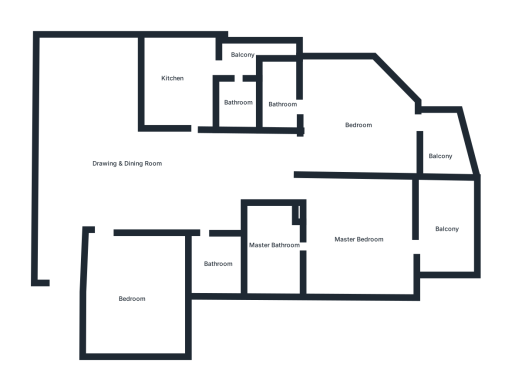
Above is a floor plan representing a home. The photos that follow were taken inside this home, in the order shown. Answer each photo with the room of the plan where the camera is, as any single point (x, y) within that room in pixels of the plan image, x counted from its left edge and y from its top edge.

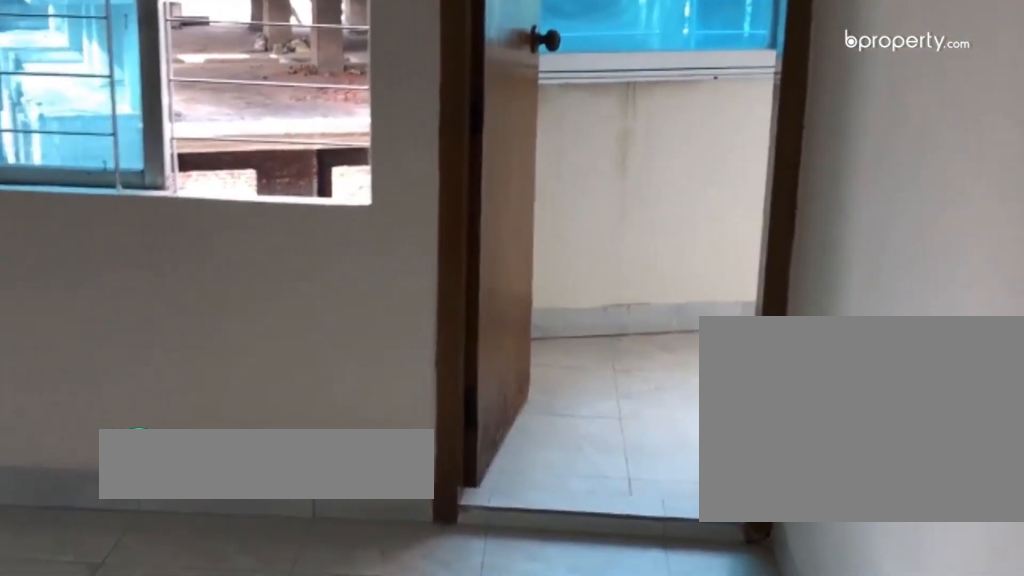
(354, 113)
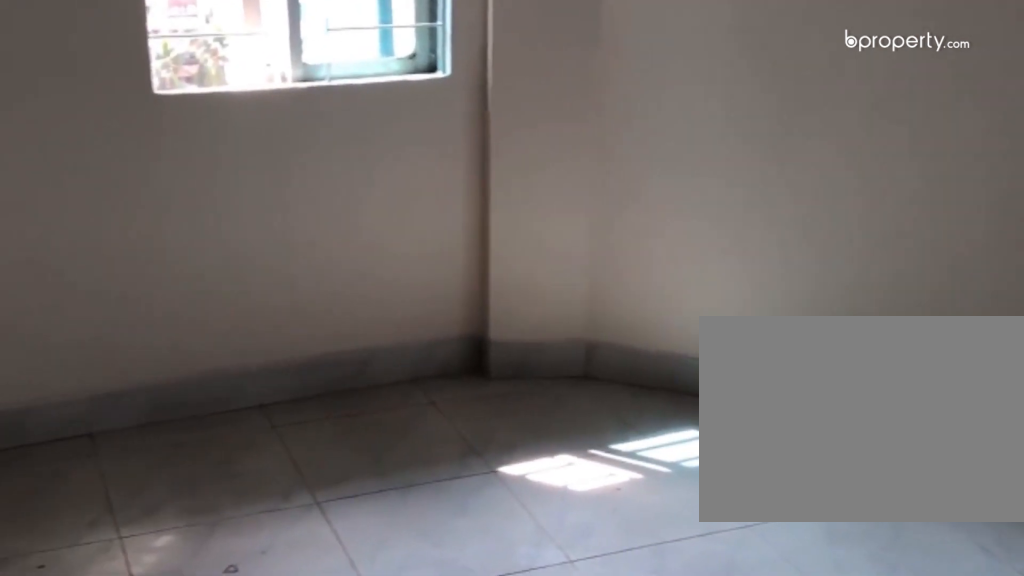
(354, 113)
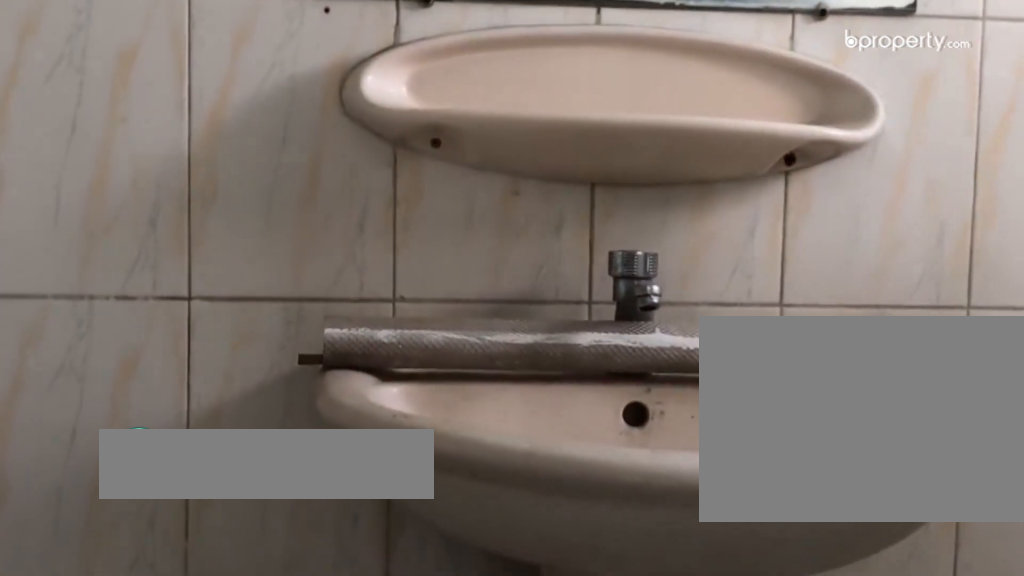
(281, 100)
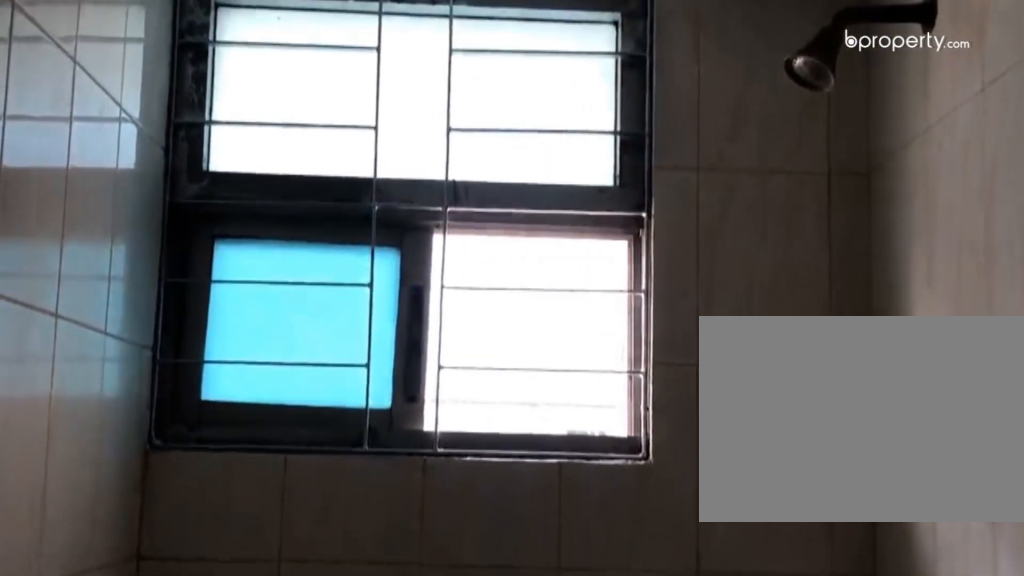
(281, 100)
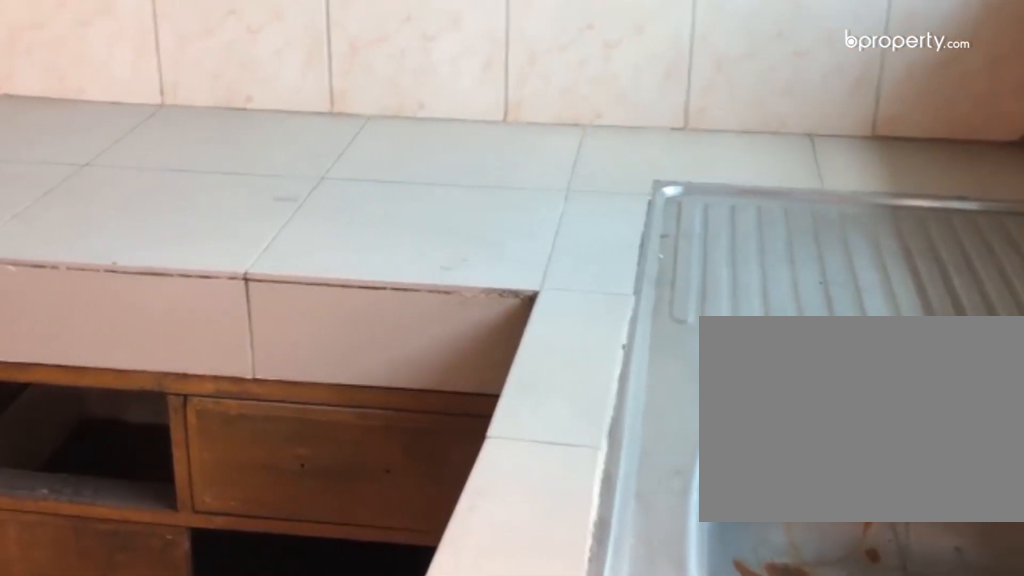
(185, 81)
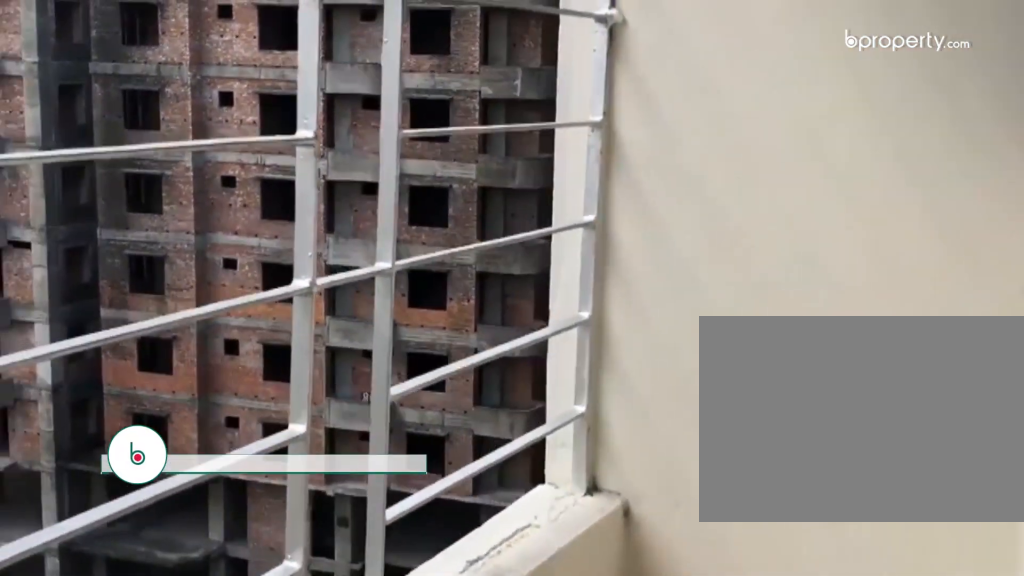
(246, 49)
